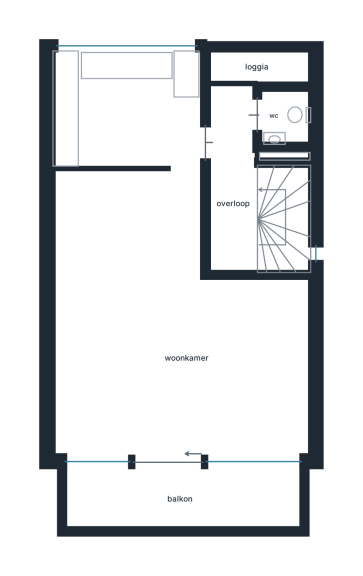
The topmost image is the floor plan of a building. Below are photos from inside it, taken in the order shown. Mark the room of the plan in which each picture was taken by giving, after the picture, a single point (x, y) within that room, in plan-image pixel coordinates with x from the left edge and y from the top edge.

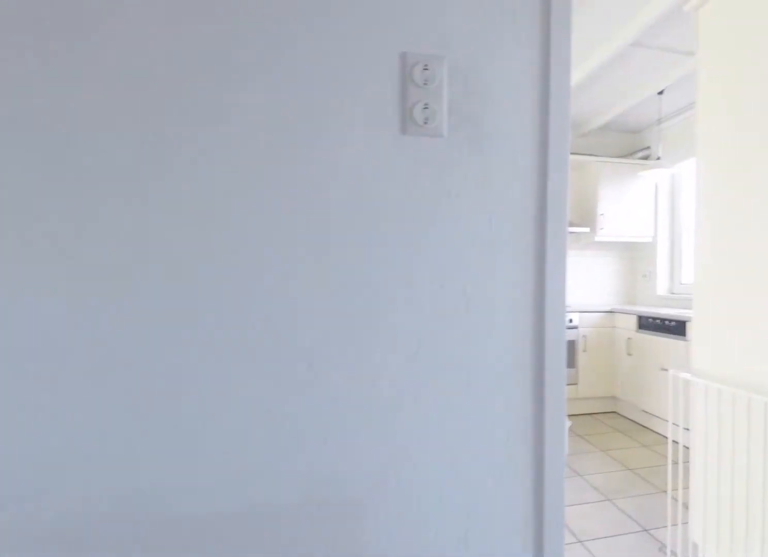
(232, 181)
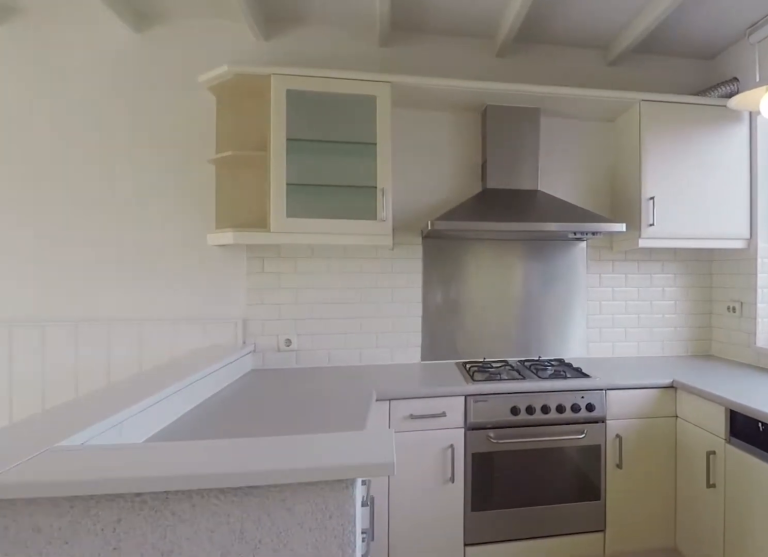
(111, 84)
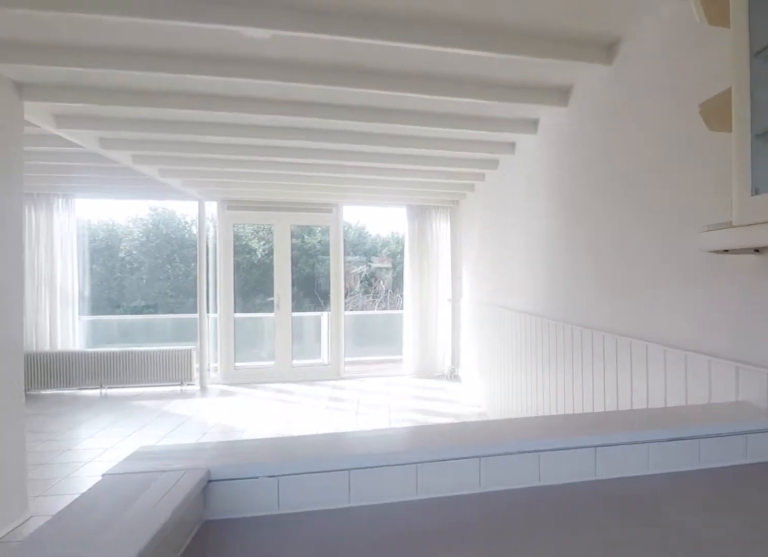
(111, 84)
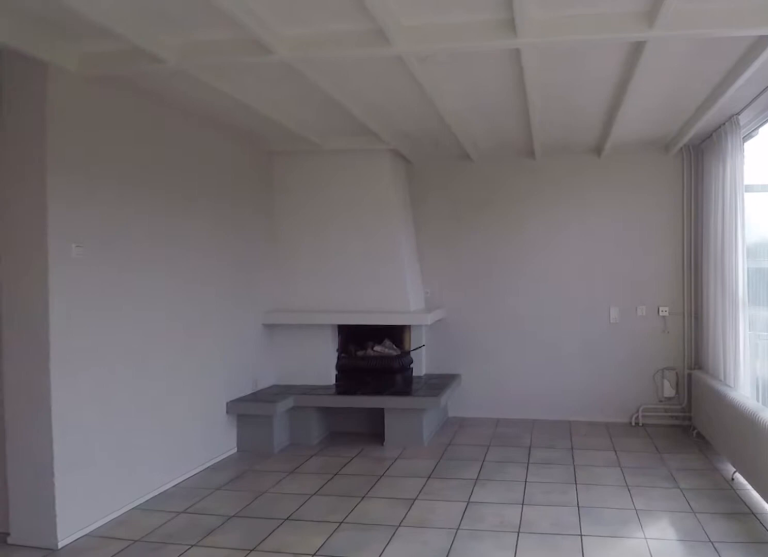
(265, 372)
